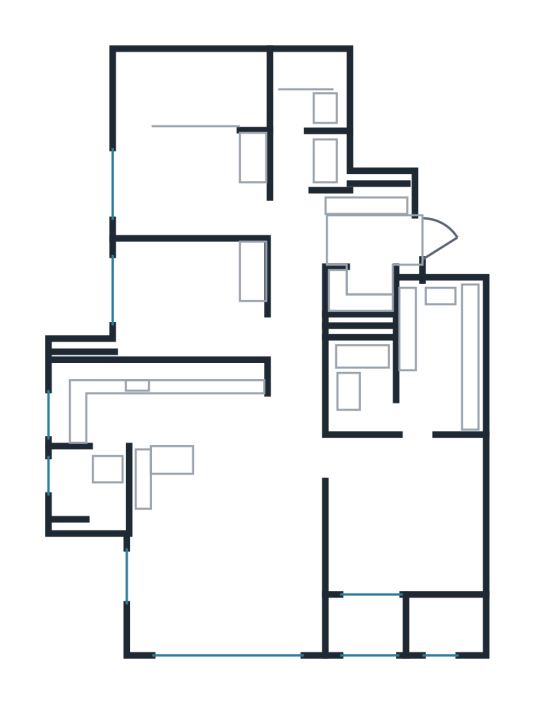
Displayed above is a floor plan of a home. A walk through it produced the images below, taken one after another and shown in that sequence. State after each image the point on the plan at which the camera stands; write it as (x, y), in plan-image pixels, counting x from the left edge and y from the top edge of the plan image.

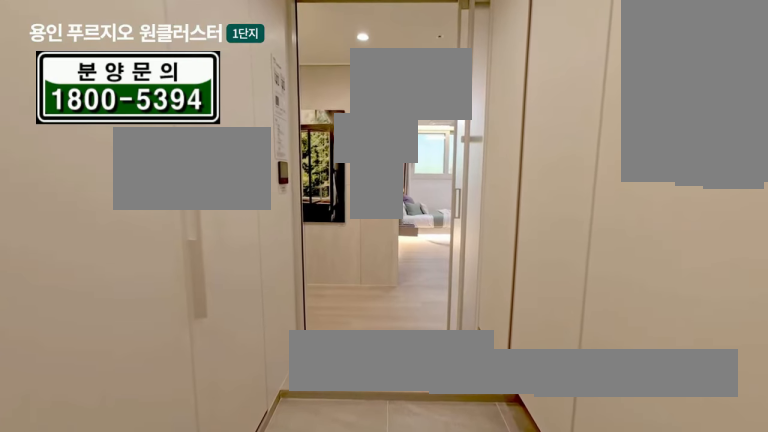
(375, 239)
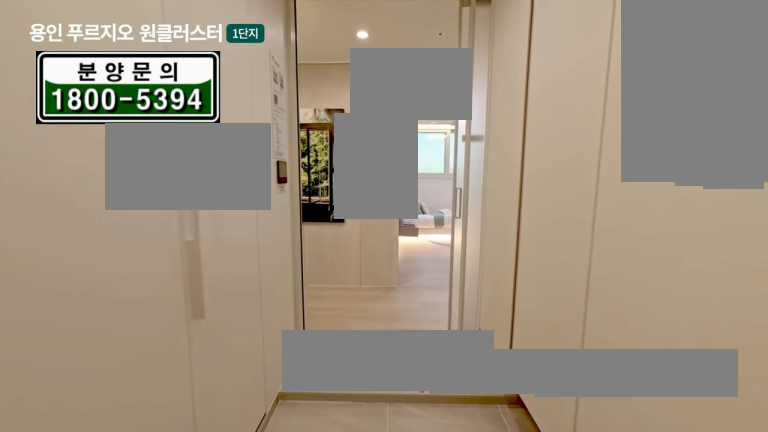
(375, 226)
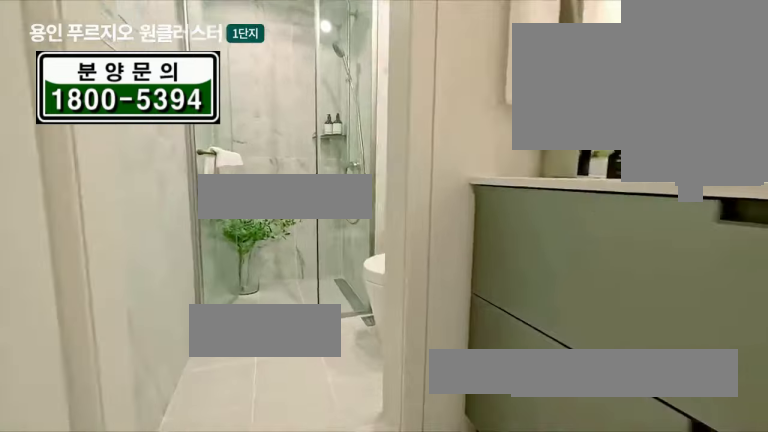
(311, 141)
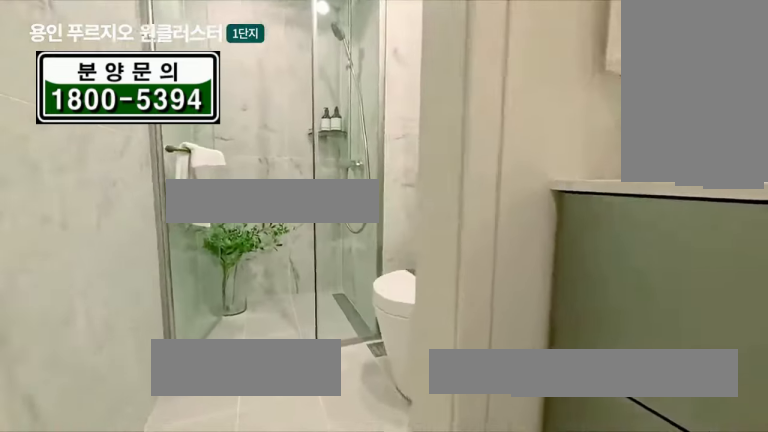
(313, 144)
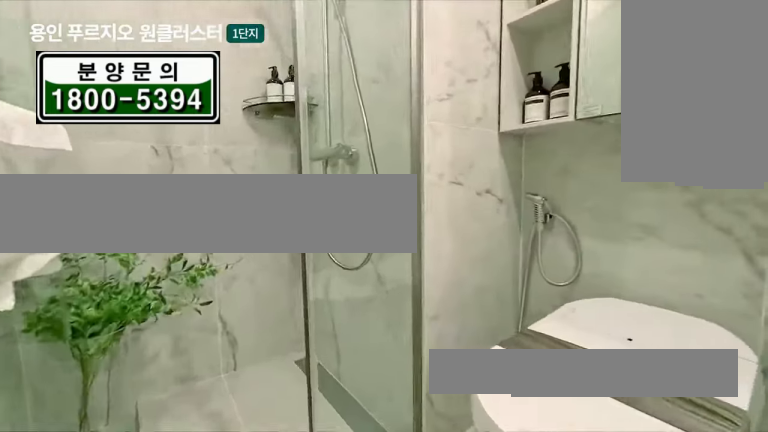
(307, 149)
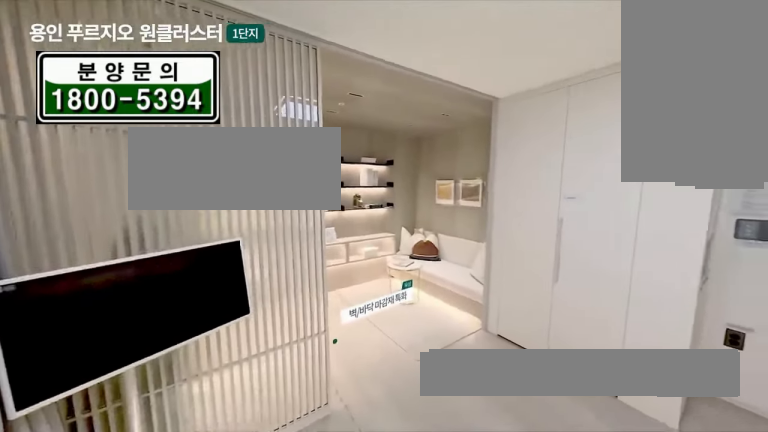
(195, 155)
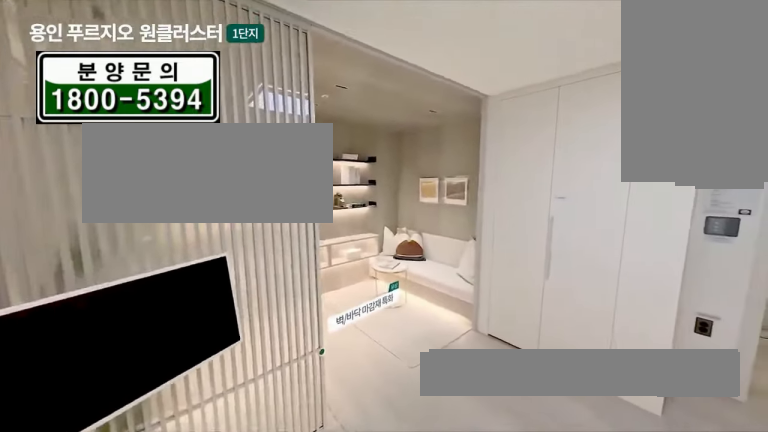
(190, 163)
